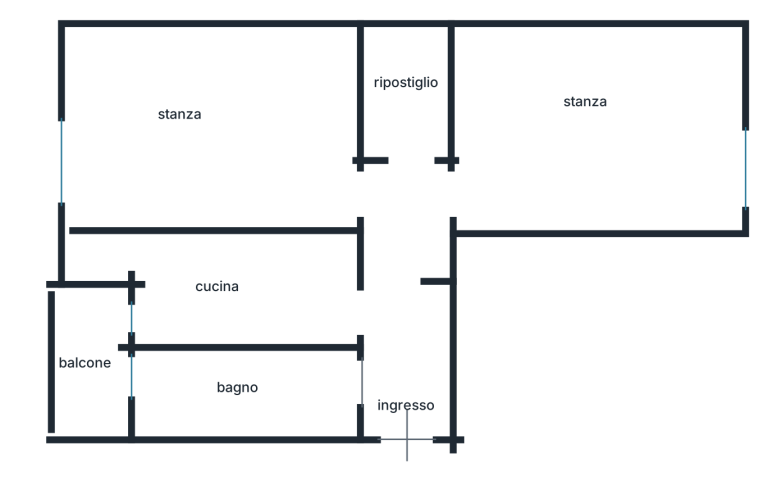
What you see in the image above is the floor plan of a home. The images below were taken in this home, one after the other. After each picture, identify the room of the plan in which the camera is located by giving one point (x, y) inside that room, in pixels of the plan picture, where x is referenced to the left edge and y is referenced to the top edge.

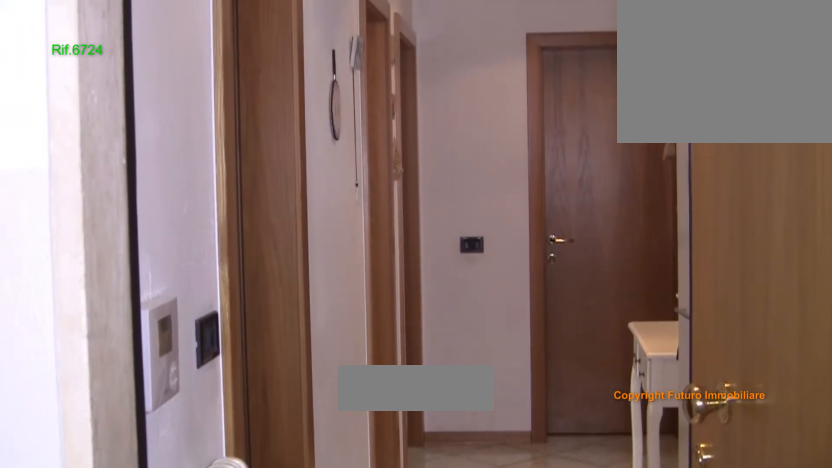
(405, 282)
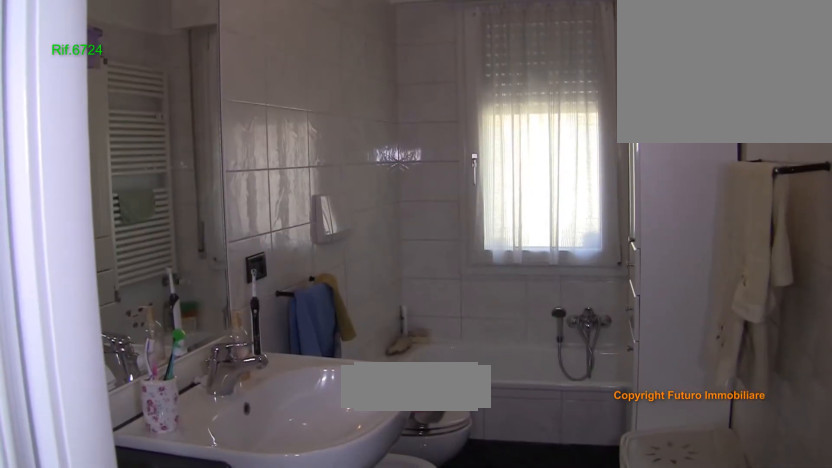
(257, 391)
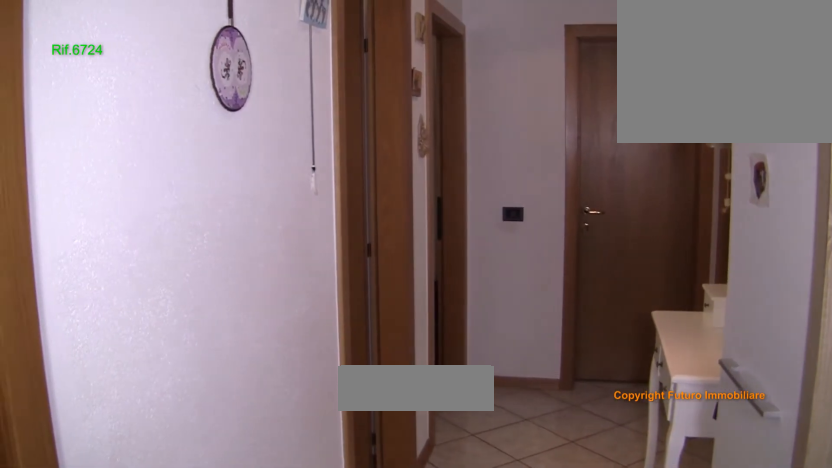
(405, 282)
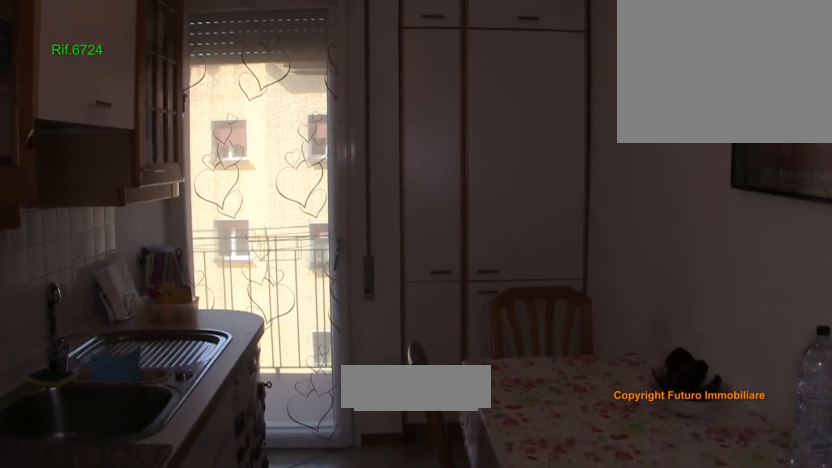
(249, 290)
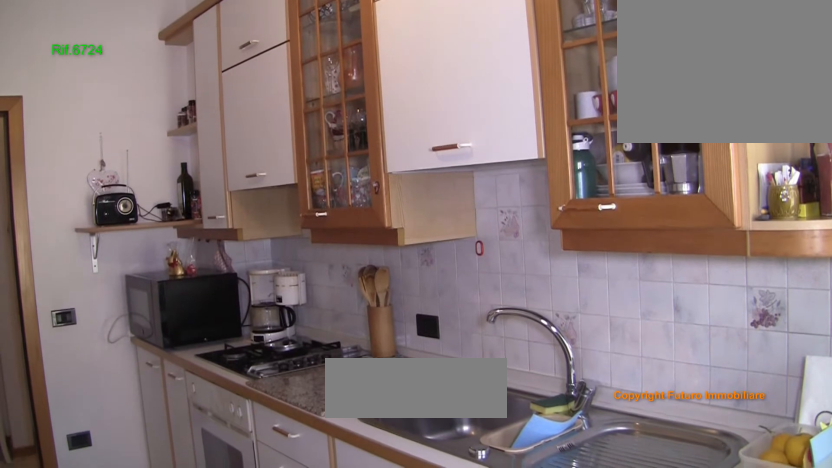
(249, 290)
